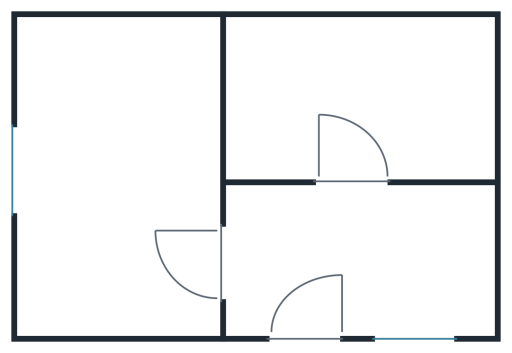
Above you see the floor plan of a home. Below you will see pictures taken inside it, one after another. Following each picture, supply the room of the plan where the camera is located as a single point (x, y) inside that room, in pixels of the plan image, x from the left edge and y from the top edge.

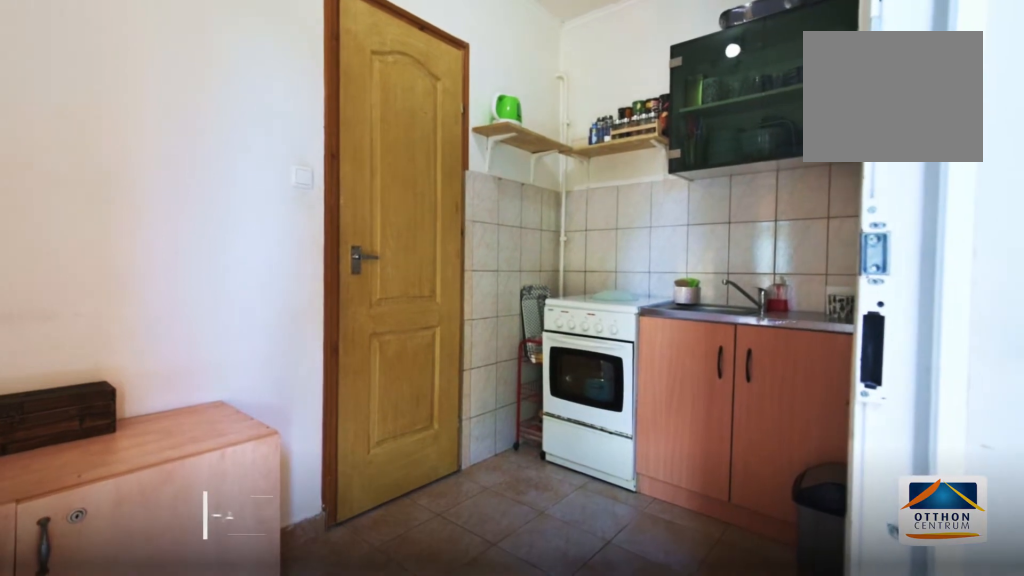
(359, 264)
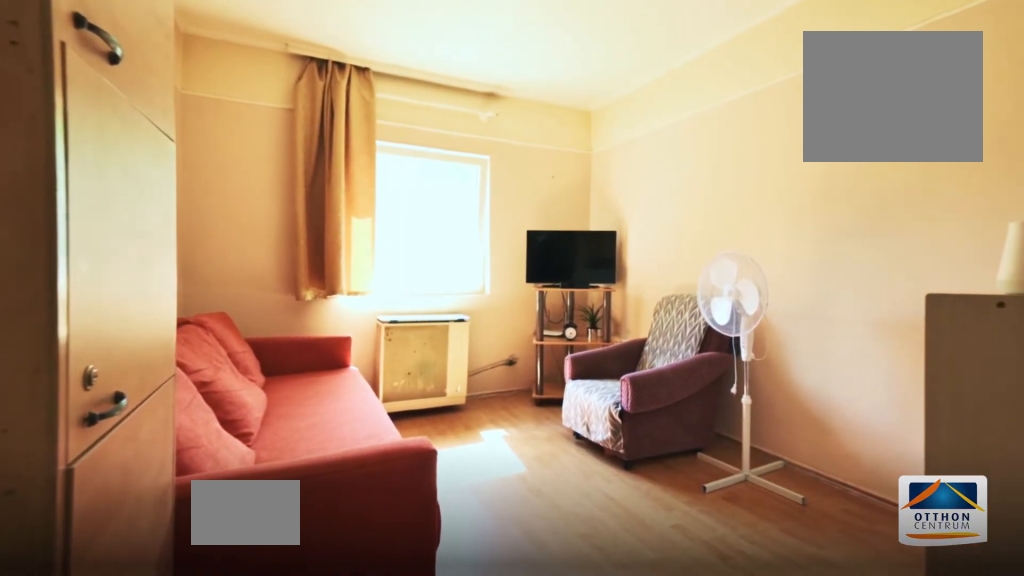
(115, 210)
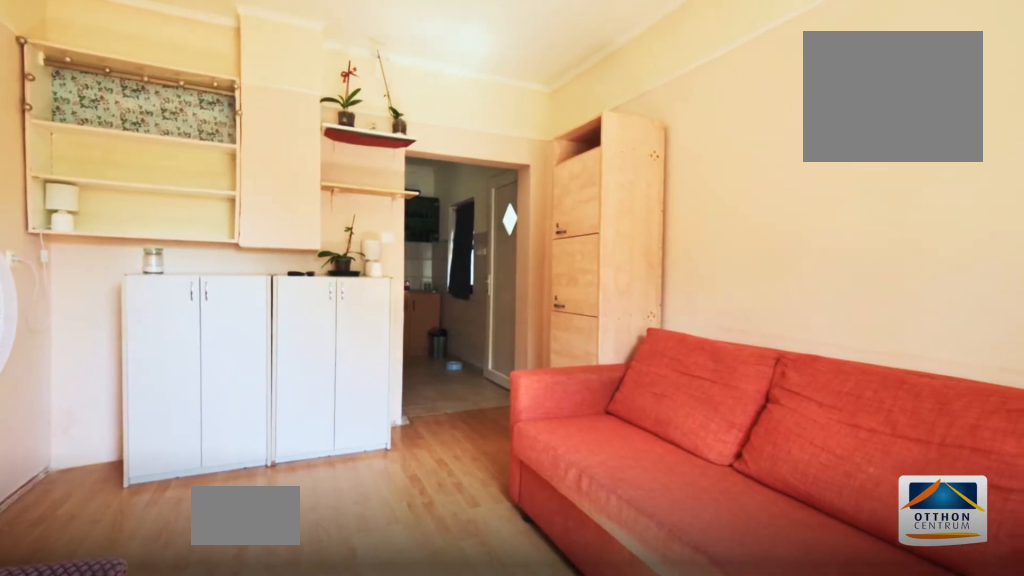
(114, 211)
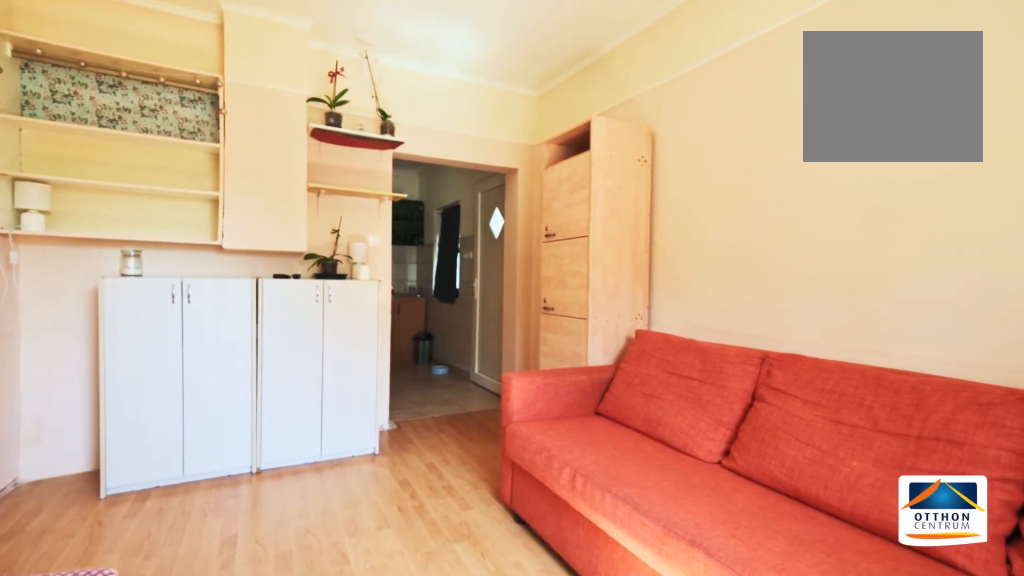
(115, 211)
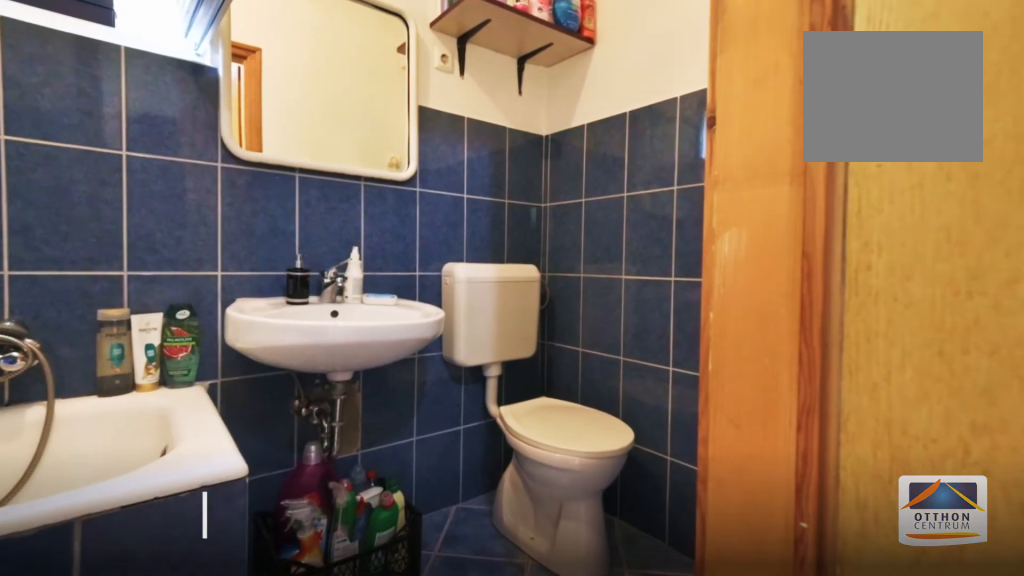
(392, 84)
